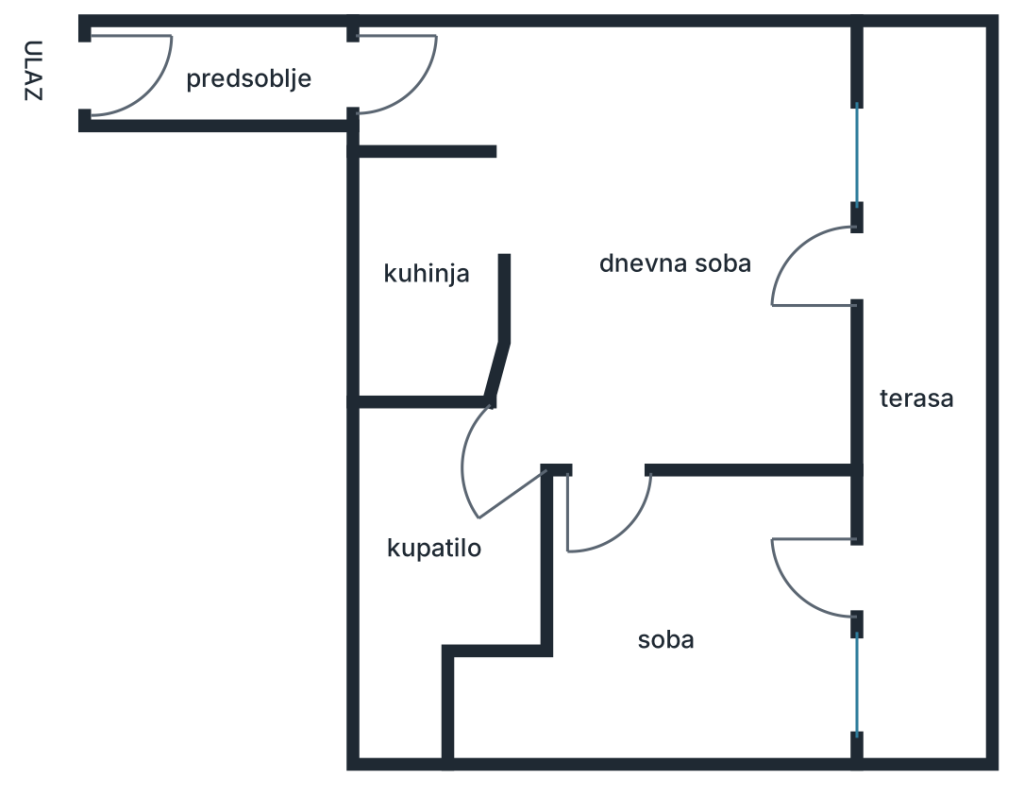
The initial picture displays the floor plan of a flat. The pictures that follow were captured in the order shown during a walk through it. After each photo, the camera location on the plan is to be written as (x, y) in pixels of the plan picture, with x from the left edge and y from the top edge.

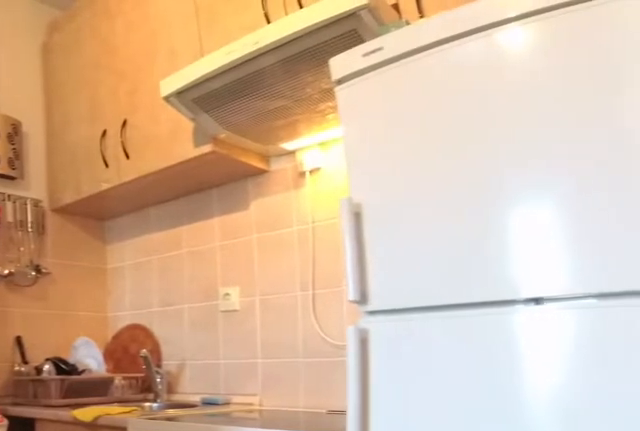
(570, 137)
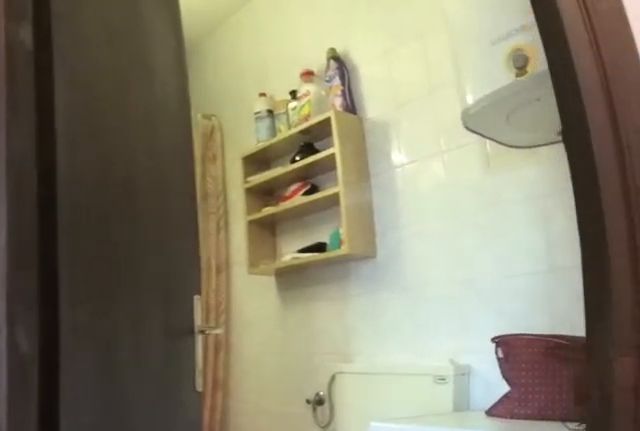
(553, 346)
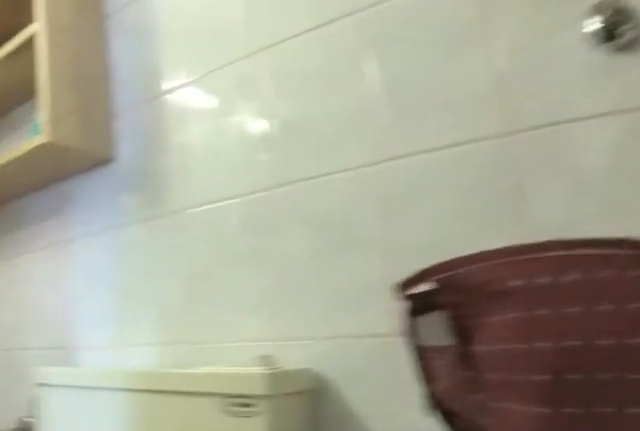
(475, 432)
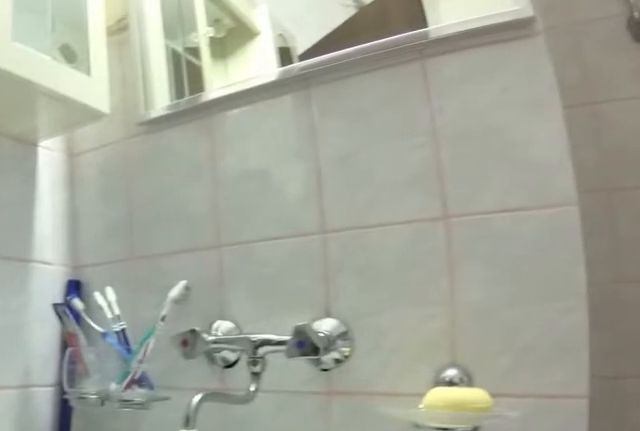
(468, 485)
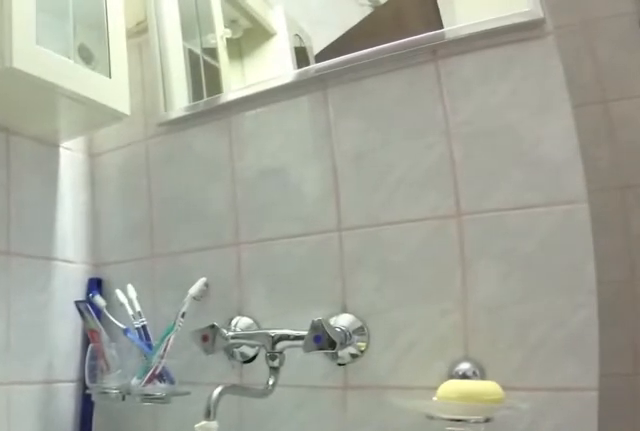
(479, 474)
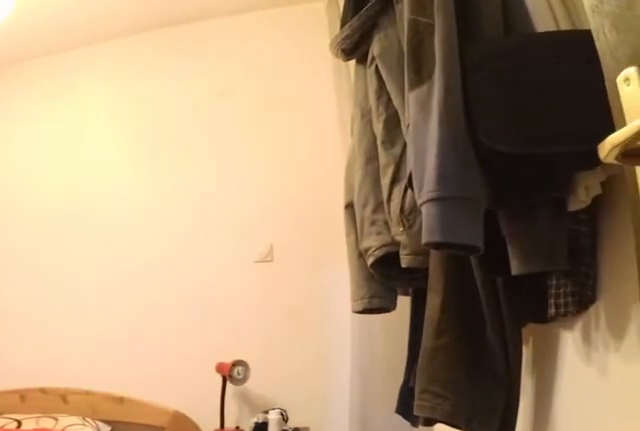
(603, 438)
